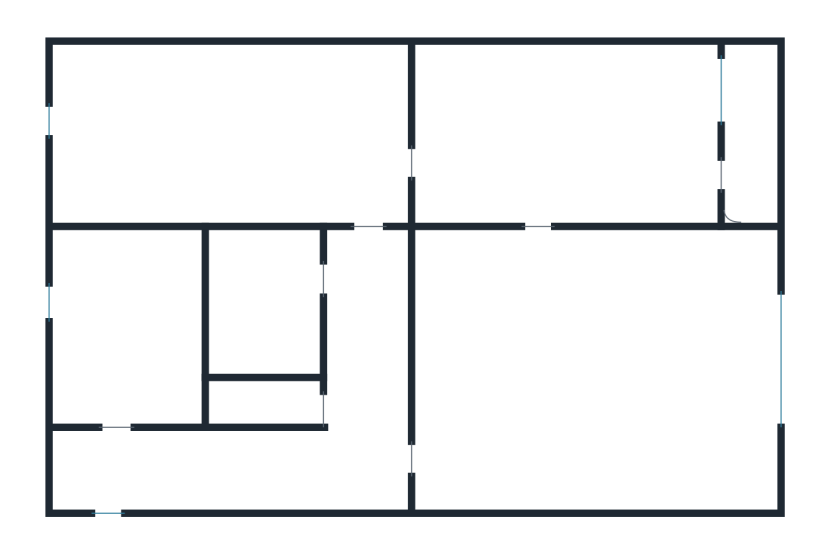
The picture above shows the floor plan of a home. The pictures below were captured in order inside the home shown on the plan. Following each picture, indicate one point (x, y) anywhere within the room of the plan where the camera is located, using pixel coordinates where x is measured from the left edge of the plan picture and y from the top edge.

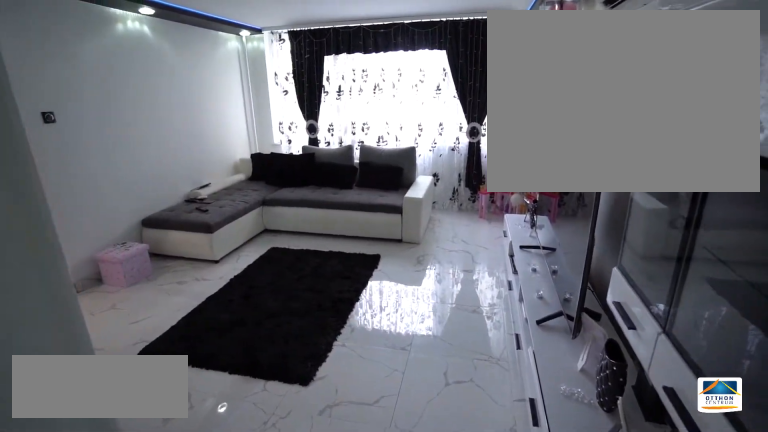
(591, 371)
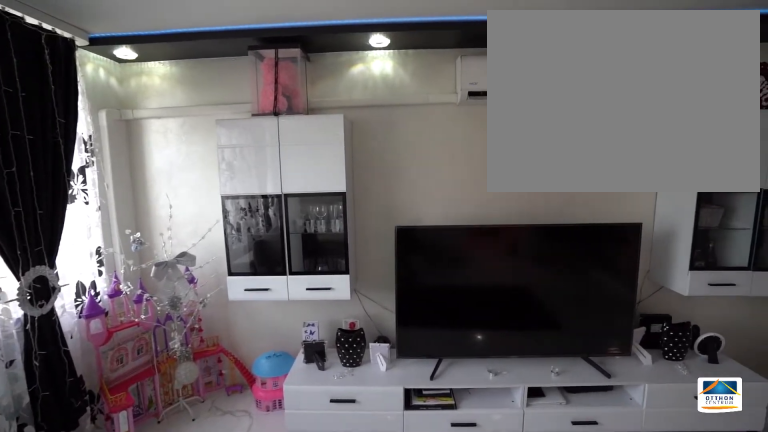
(591, 371)
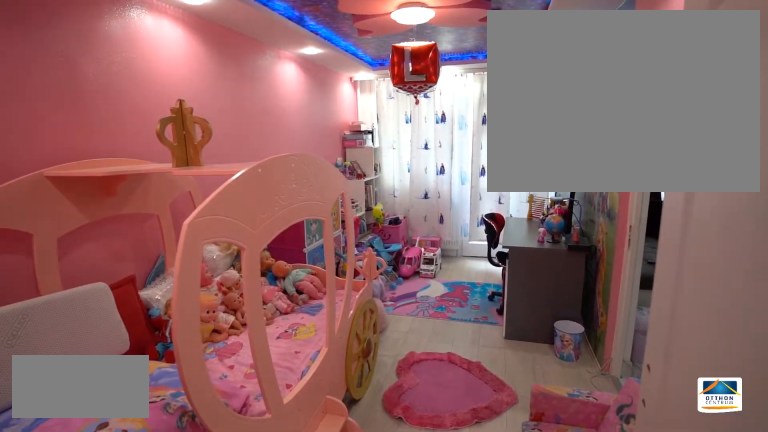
(561, 124)
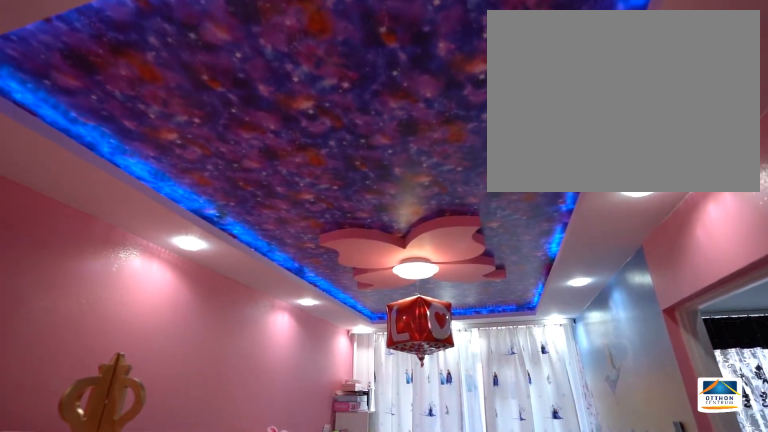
(561, 124)
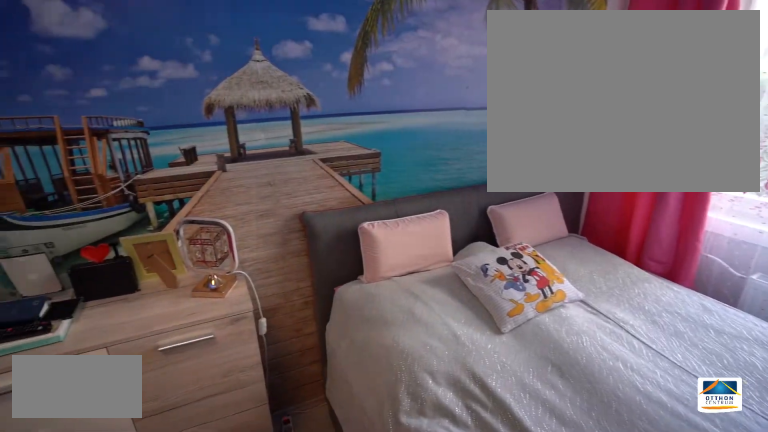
(227, 143)
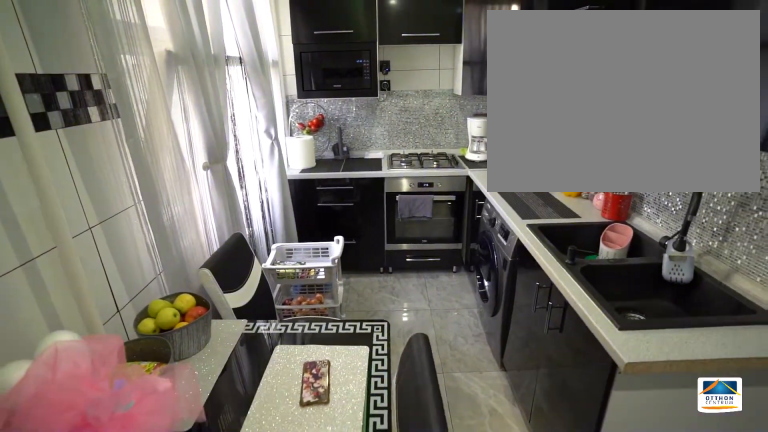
(121, 334)
